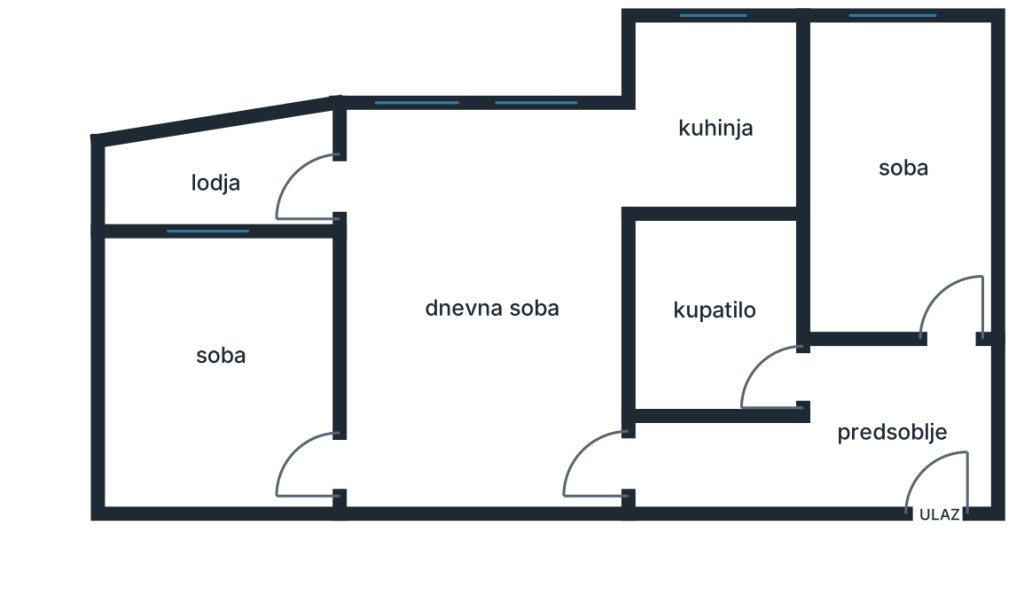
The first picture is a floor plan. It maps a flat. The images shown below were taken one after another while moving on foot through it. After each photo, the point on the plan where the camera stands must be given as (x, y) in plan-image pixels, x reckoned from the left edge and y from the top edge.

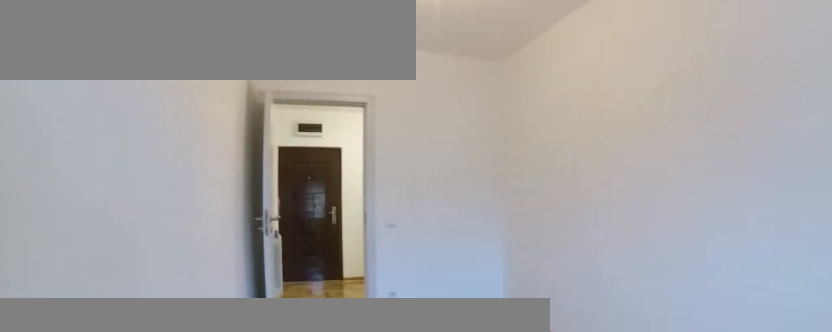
(954, 36)
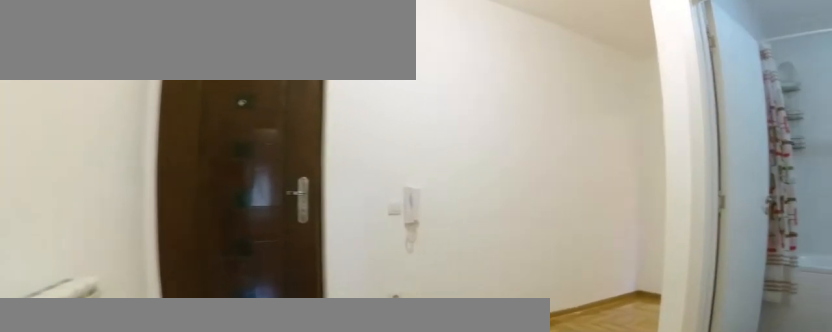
(962, 339)
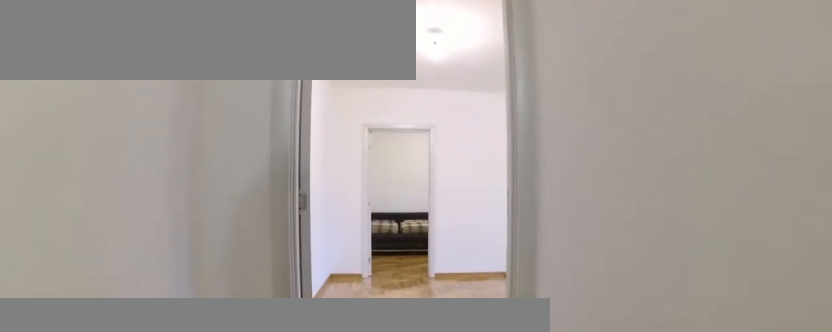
(752, 453)
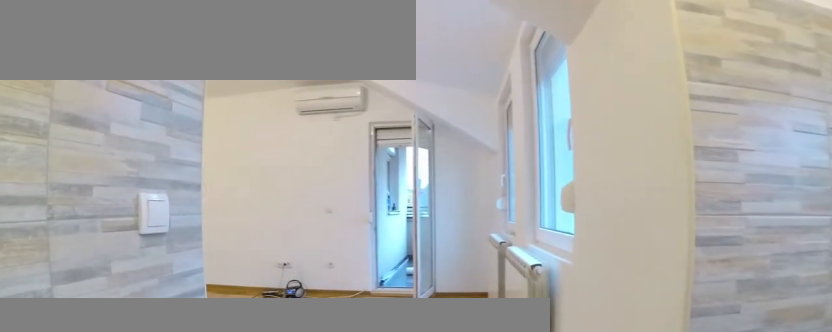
(726, 156)
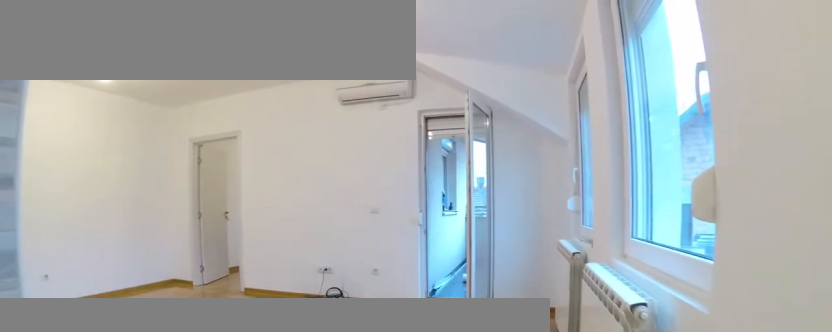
(672, 153)
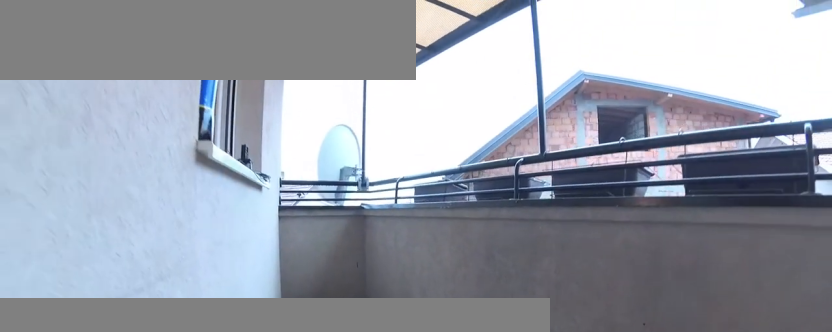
(351, 170)
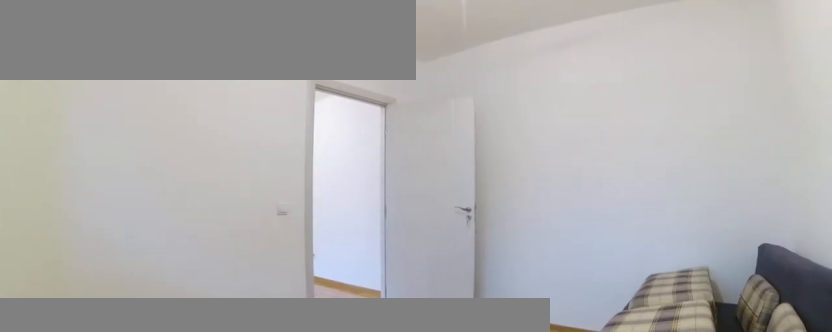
(143, 256)
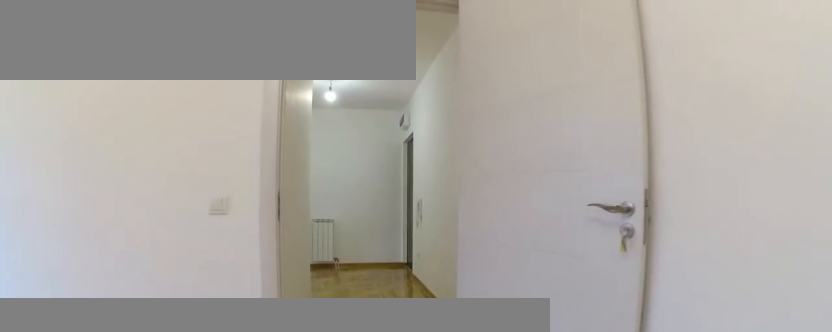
(495, 460)
